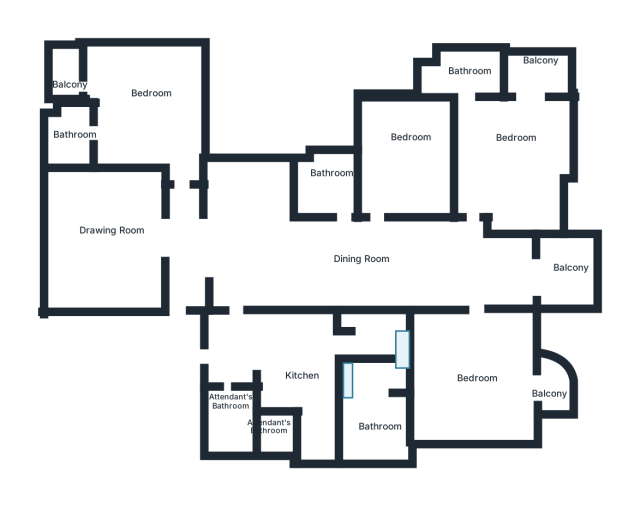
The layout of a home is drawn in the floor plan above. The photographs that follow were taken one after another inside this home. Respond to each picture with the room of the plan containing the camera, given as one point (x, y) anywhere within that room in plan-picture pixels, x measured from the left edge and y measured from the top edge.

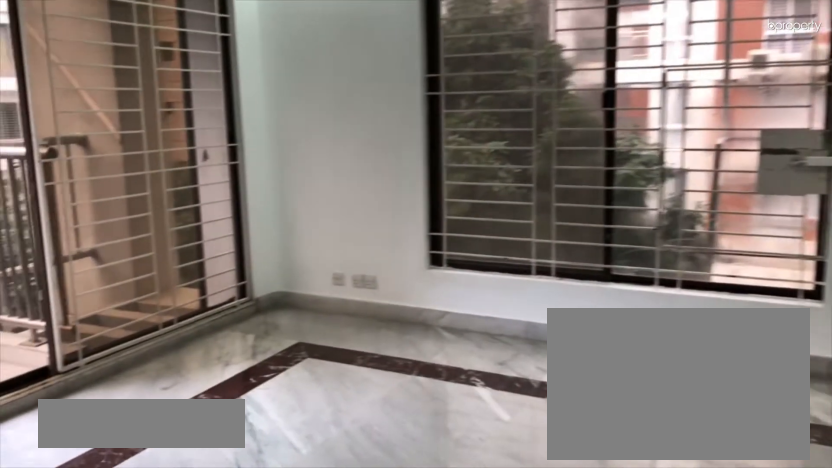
(482, 377)
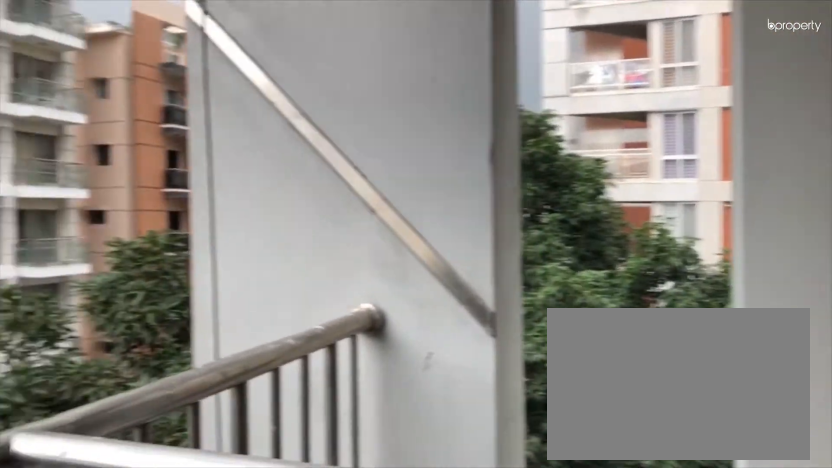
(551, 384)
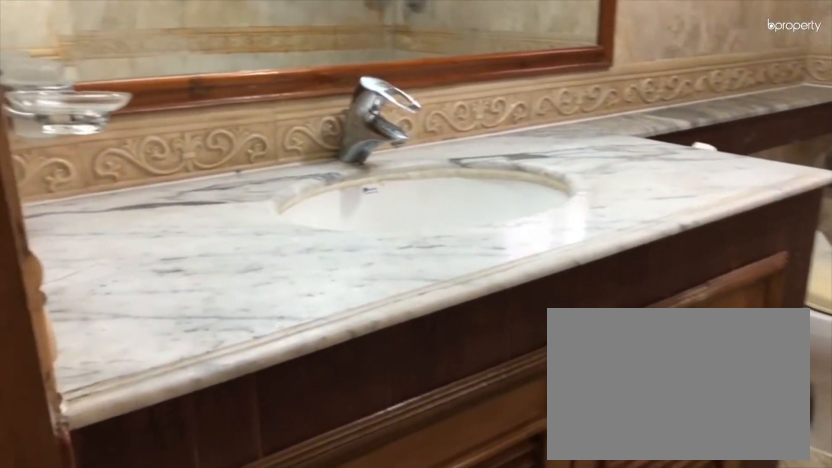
(373, 426)
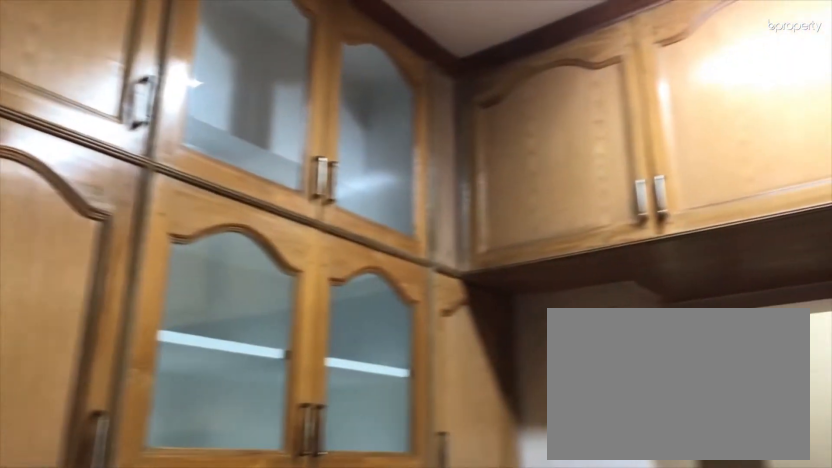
(294, 360)
